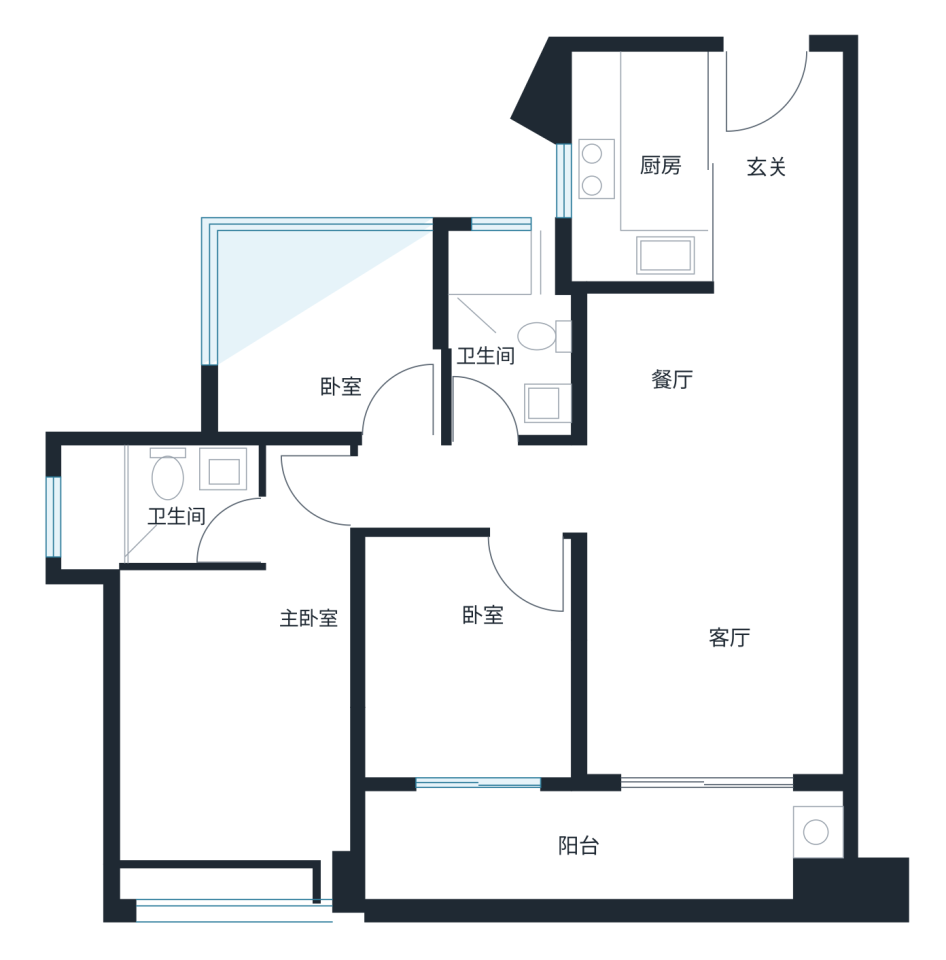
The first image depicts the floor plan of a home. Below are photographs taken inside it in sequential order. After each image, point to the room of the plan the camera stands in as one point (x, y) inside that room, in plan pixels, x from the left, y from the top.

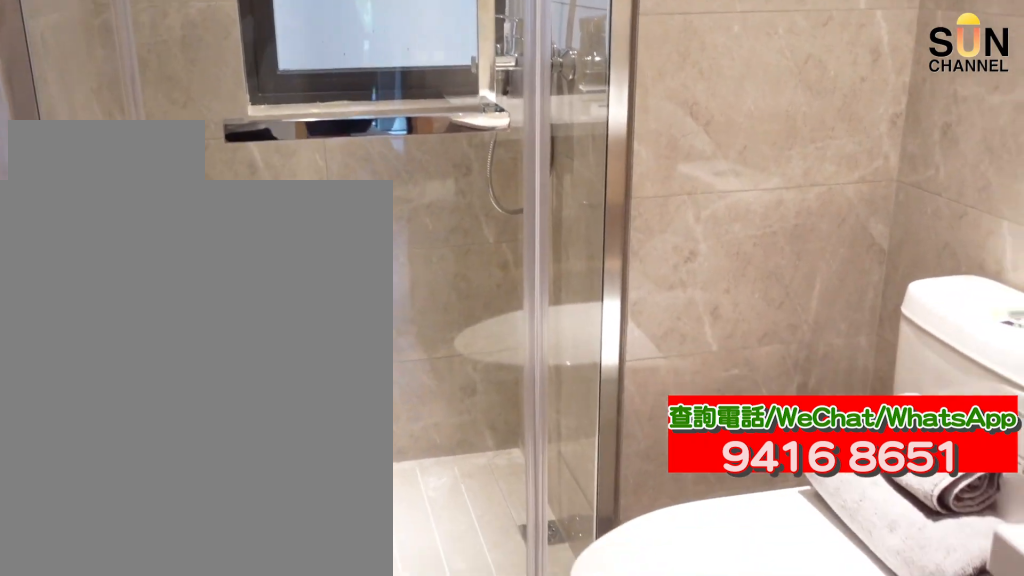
(510, 334)
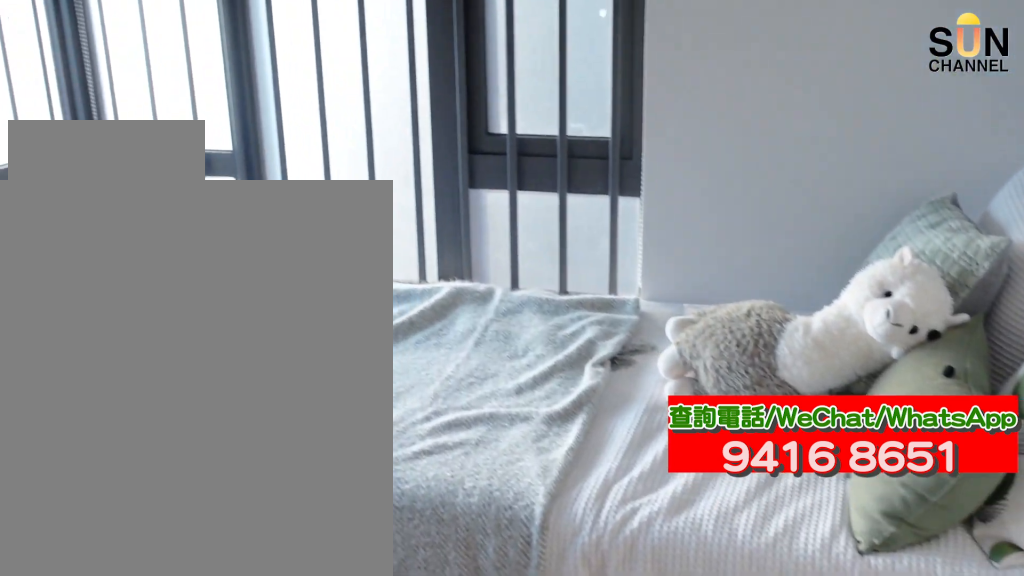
(326, 331)
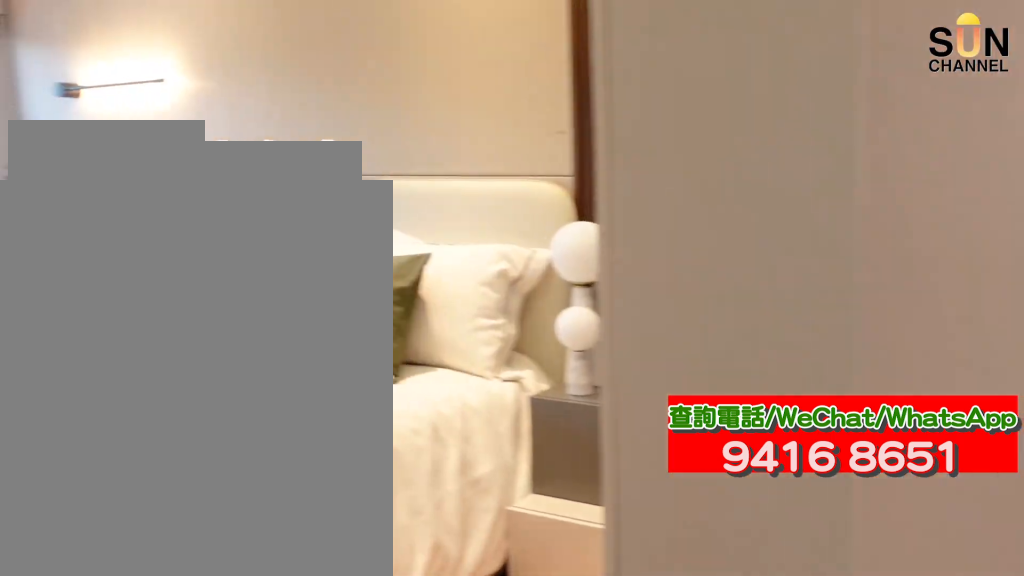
(242, 680)
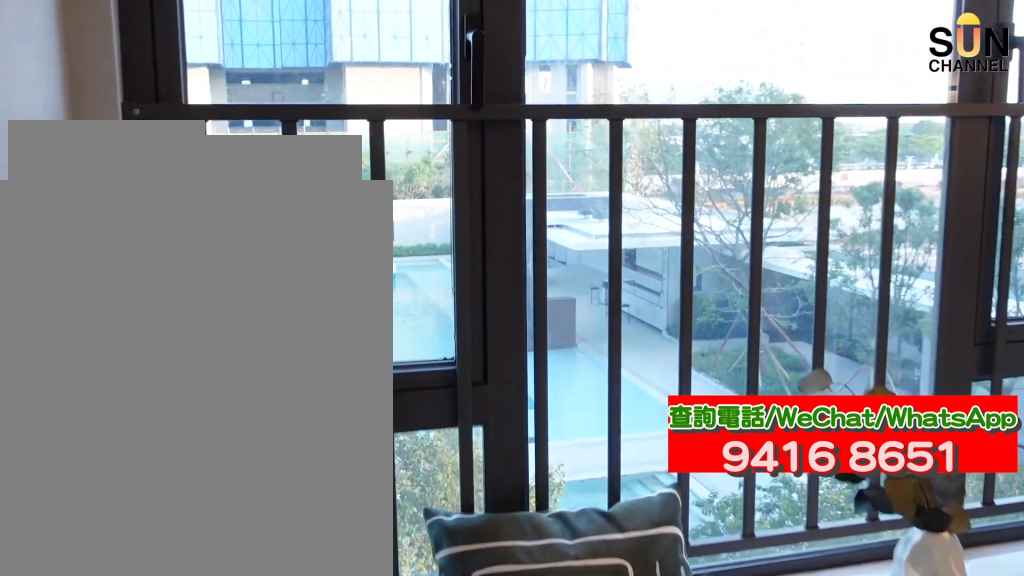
(242, 680)
